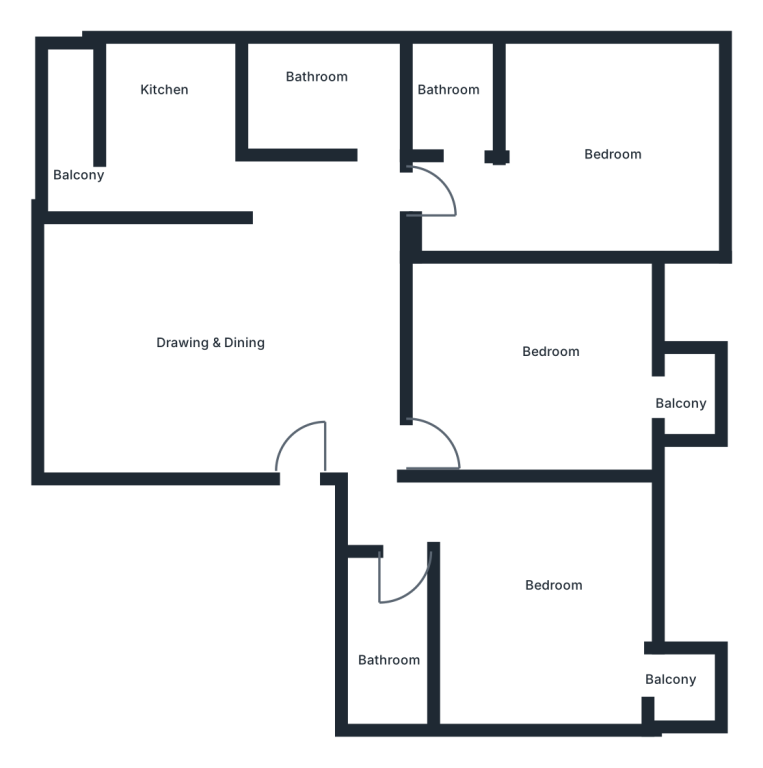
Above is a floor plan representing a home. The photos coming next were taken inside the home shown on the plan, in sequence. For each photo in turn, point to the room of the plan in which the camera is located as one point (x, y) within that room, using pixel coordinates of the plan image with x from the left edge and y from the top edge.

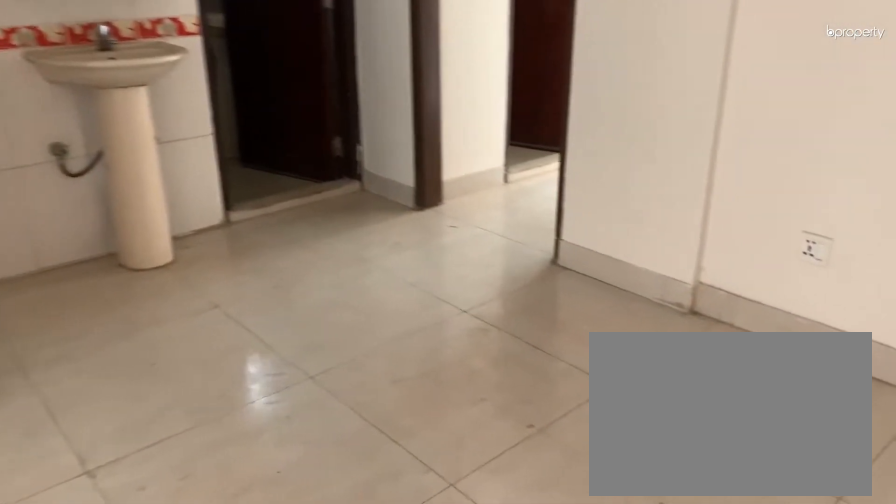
(245, 335)
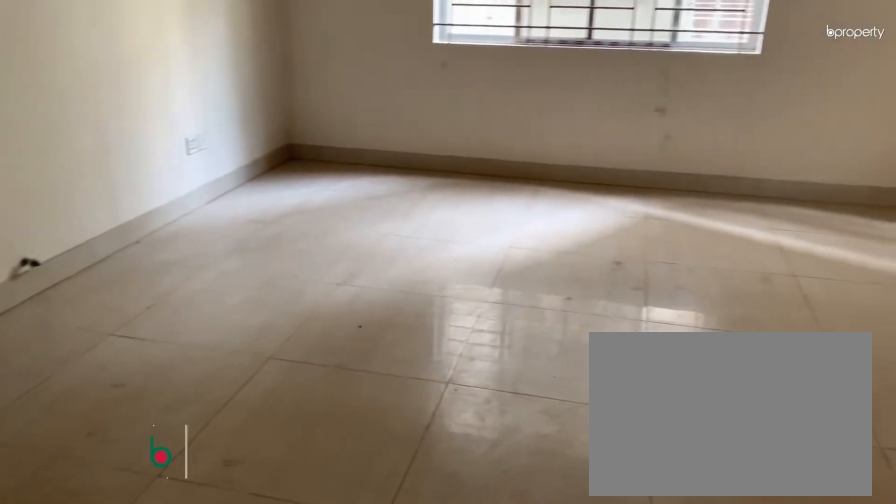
(245, 335)
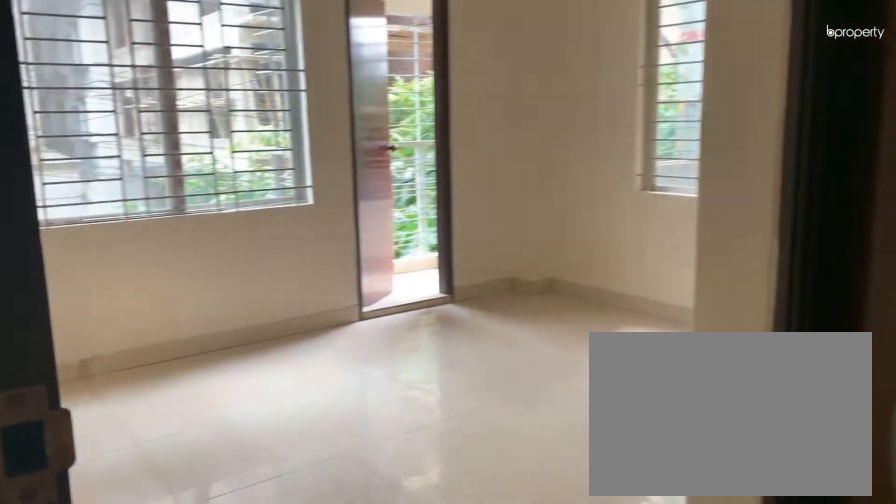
(395, 510)
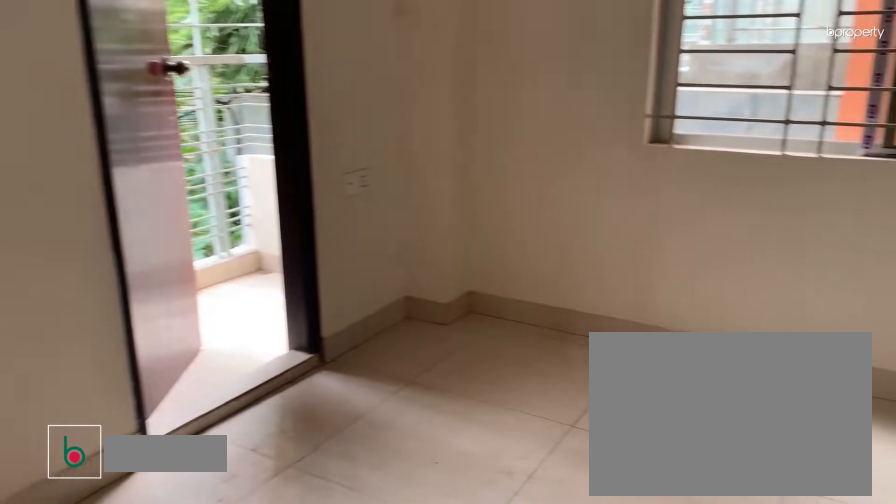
(550, 623)
